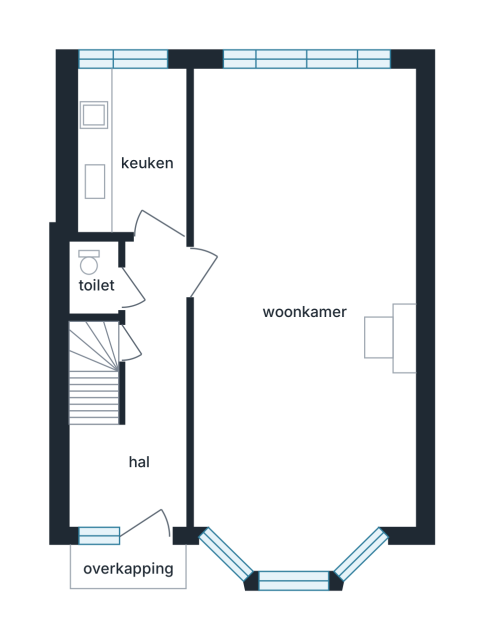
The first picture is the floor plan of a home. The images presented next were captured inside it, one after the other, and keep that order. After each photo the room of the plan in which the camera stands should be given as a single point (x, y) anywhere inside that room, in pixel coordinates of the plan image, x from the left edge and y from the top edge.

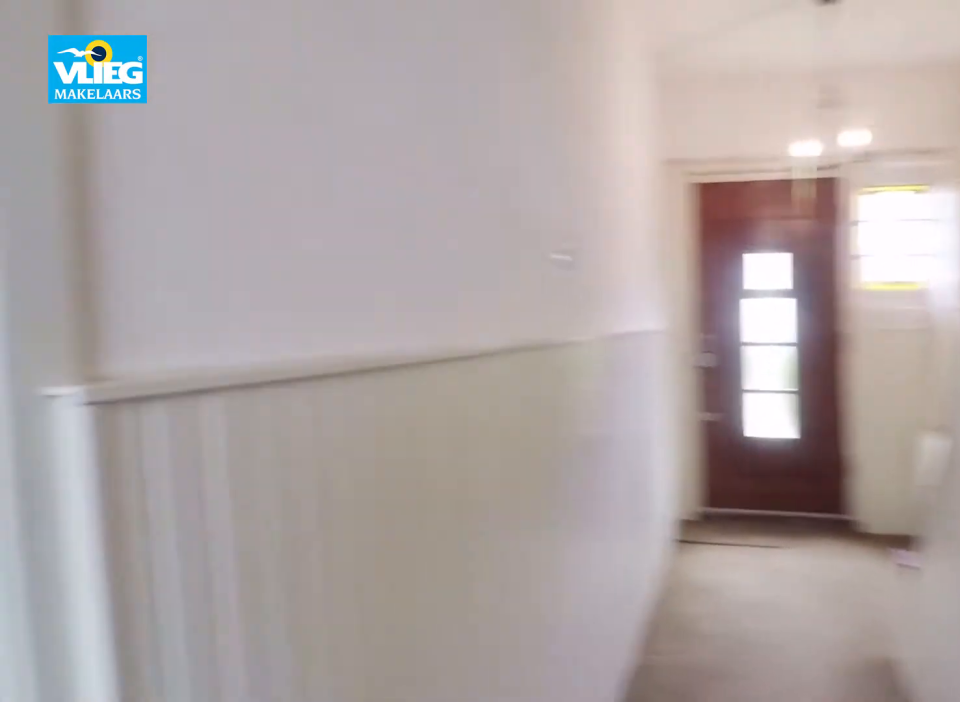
(141, 405)
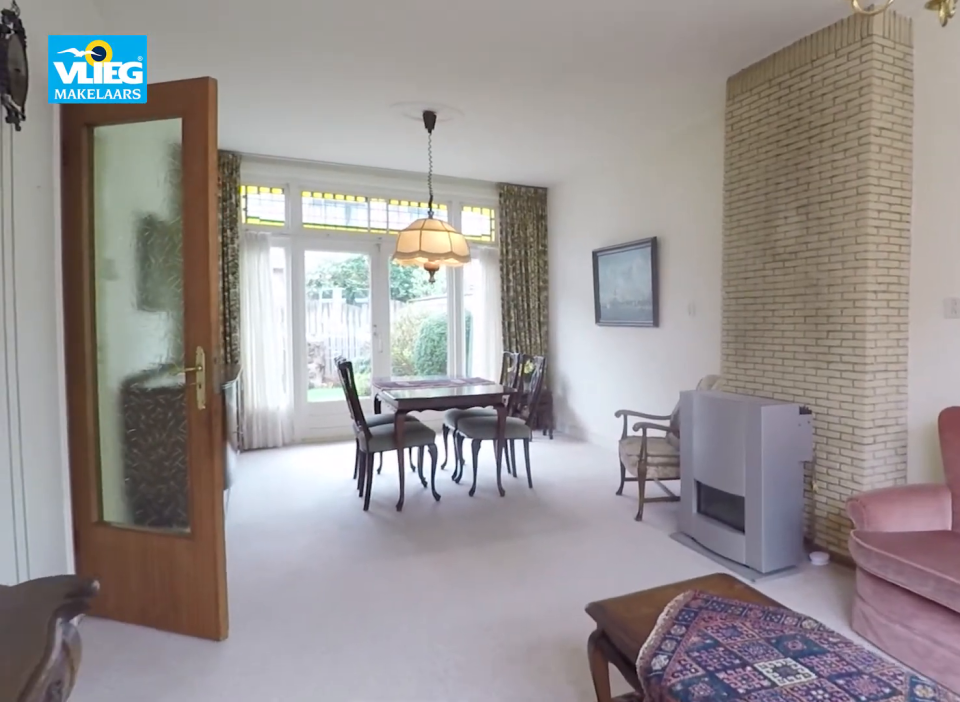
(297, 114)
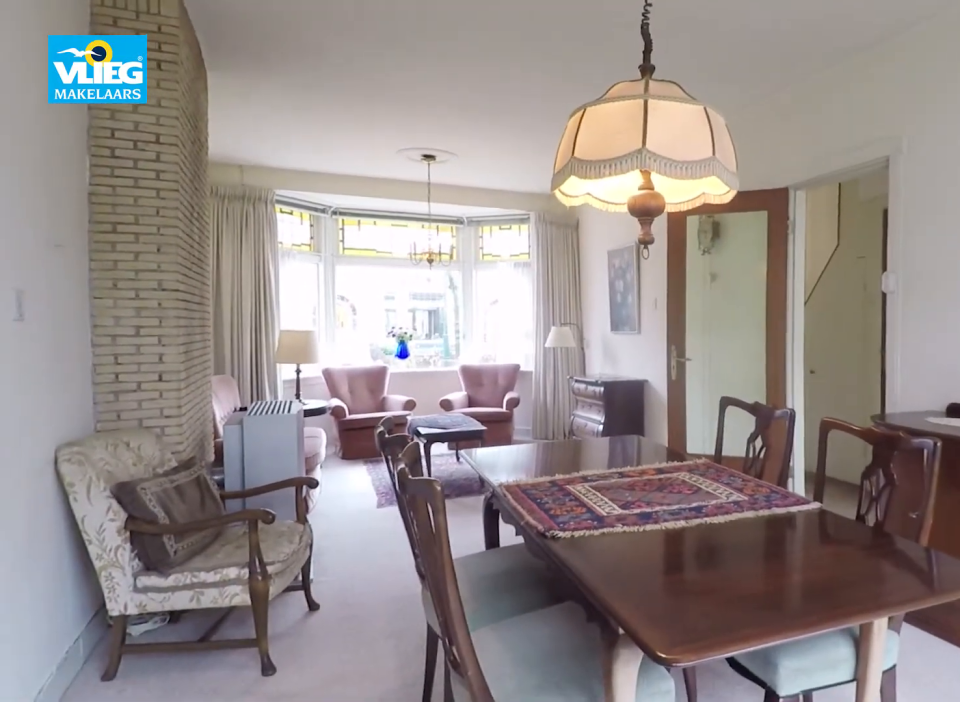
(297, 114)
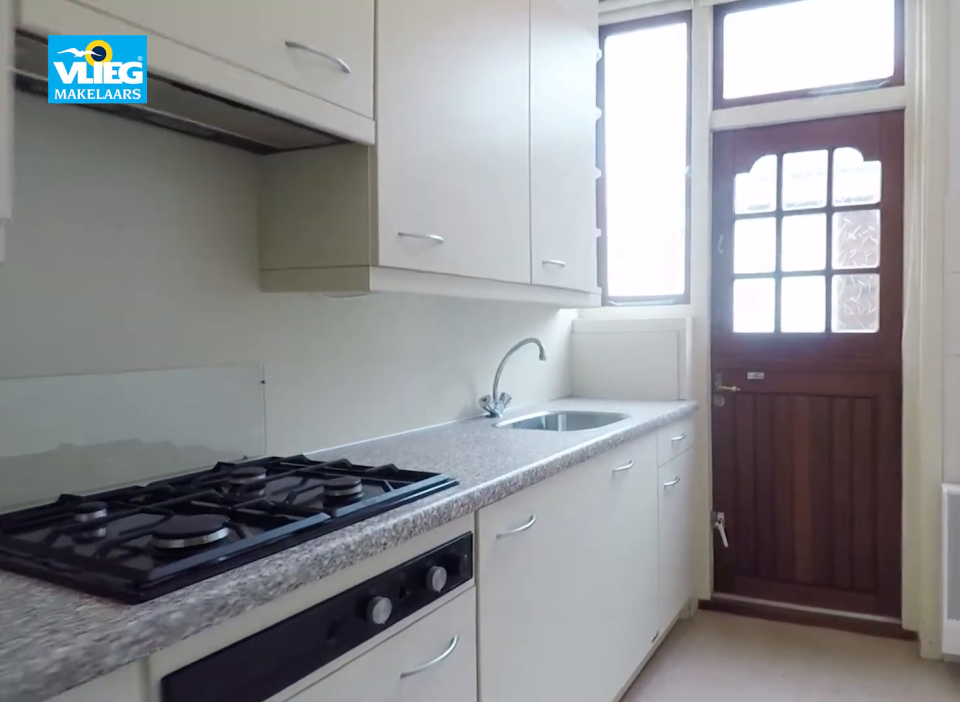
(132, 149)
